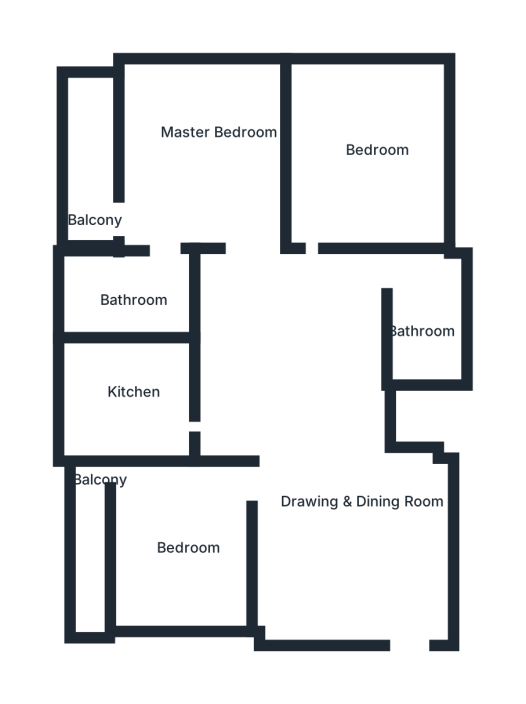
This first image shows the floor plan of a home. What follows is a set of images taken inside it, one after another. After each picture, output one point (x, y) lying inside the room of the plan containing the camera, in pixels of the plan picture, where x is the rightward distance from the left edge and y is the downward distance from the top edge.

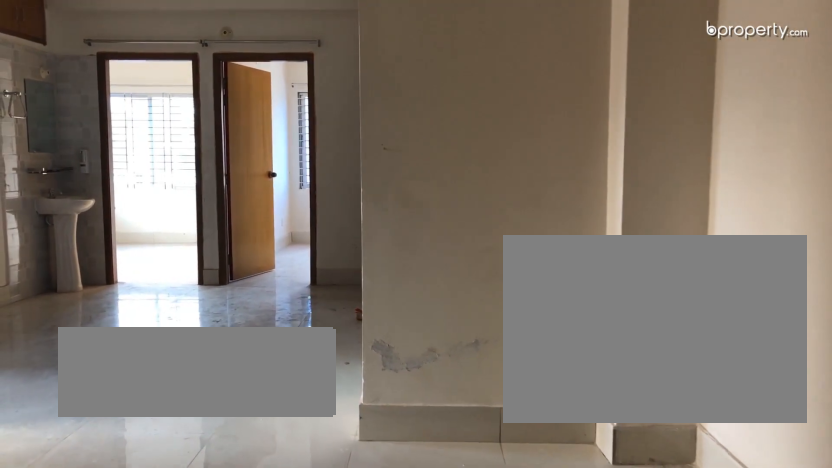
(351, 532)
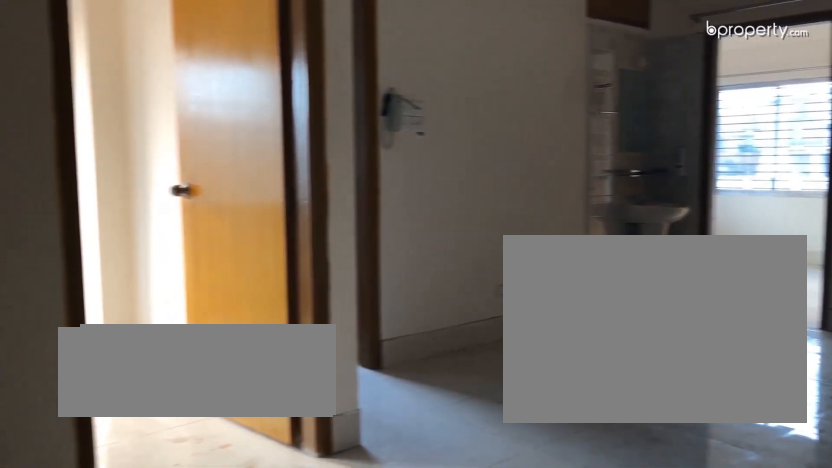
(351, 532)
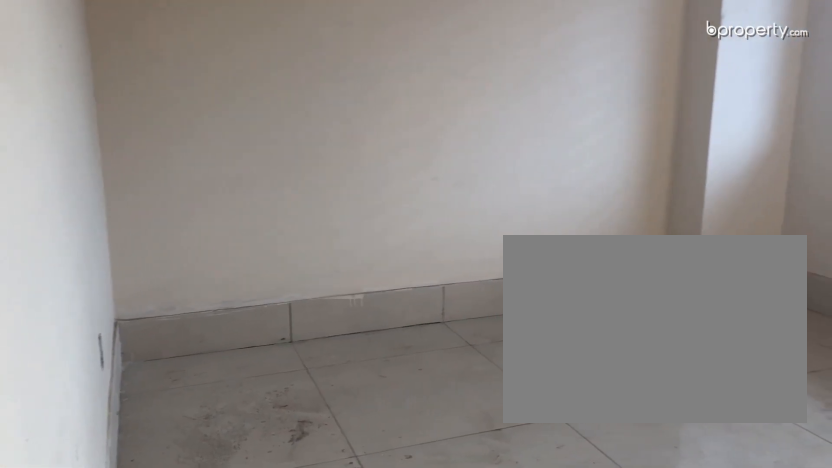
(193, 543)
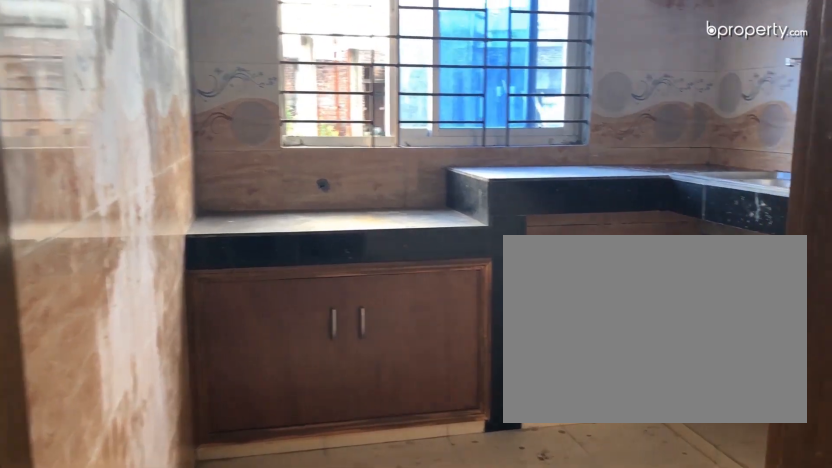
(130, 390)
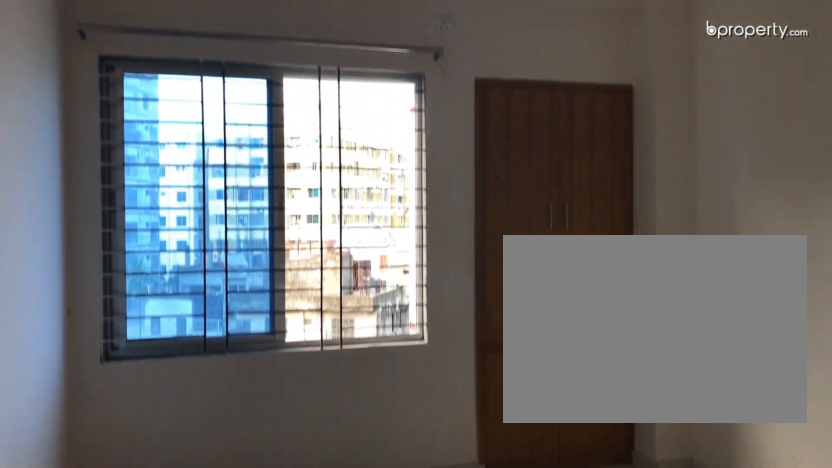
(365, 159)
